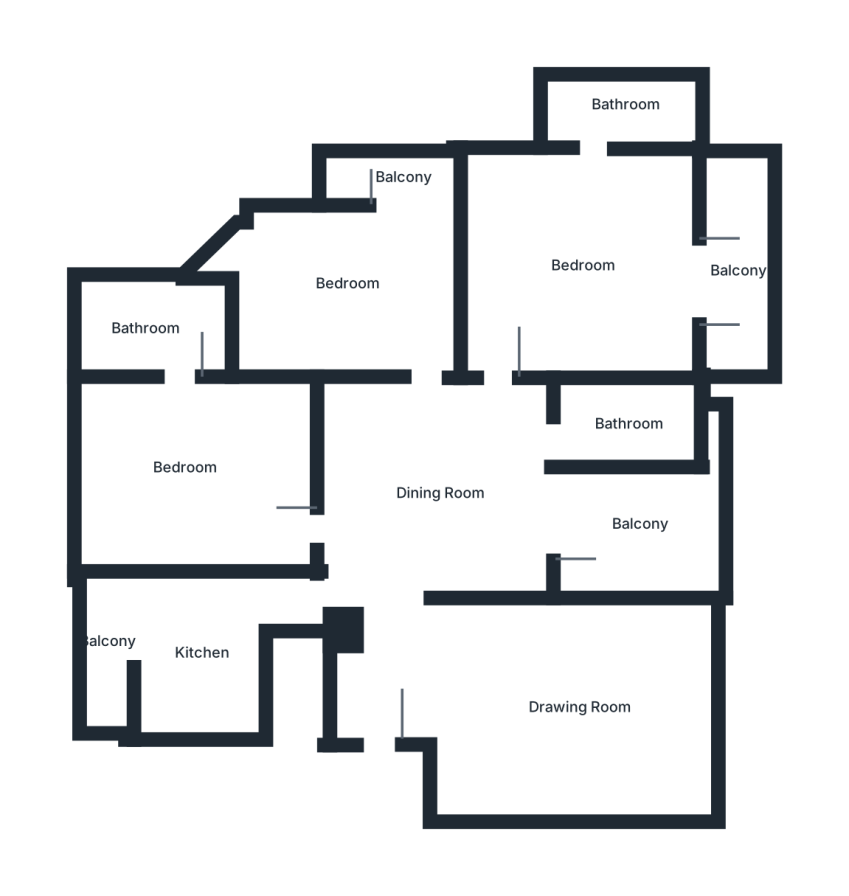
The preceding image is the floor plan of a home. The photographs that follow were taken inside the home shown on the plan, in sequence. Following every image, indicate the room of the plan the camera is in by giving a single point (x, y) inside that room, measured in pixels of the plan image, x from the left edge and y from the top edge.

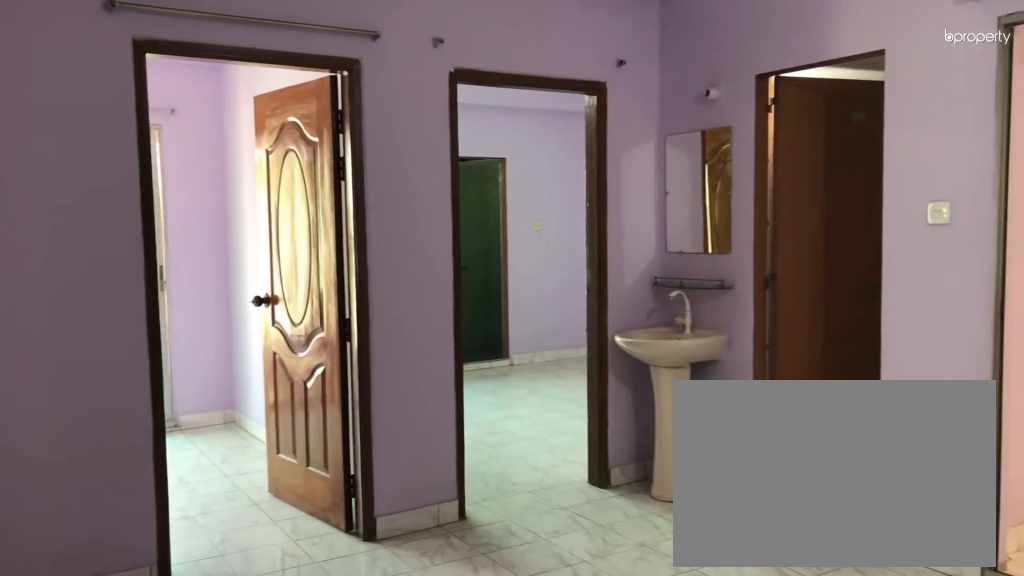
(443, 496)
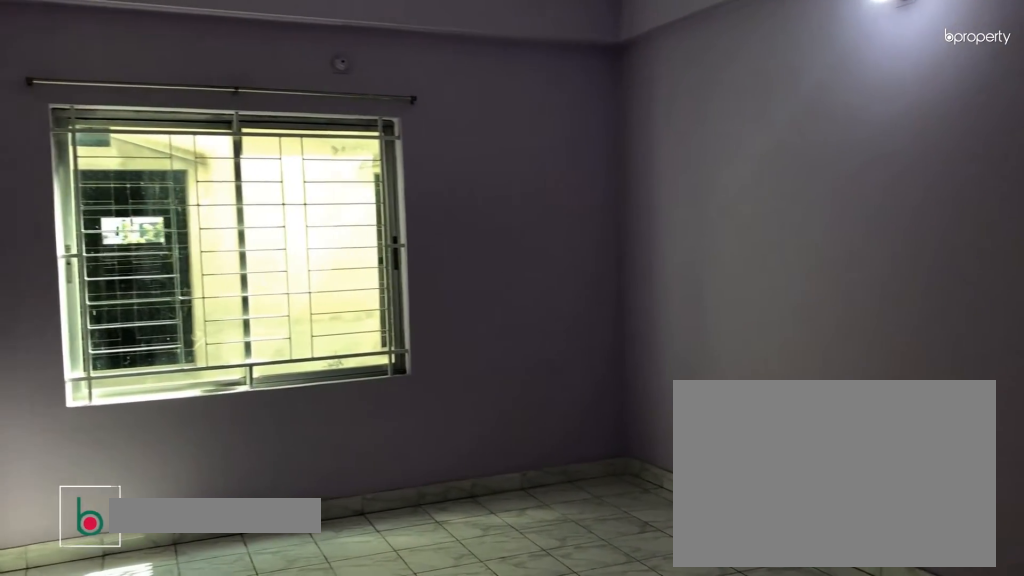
(577, 713)
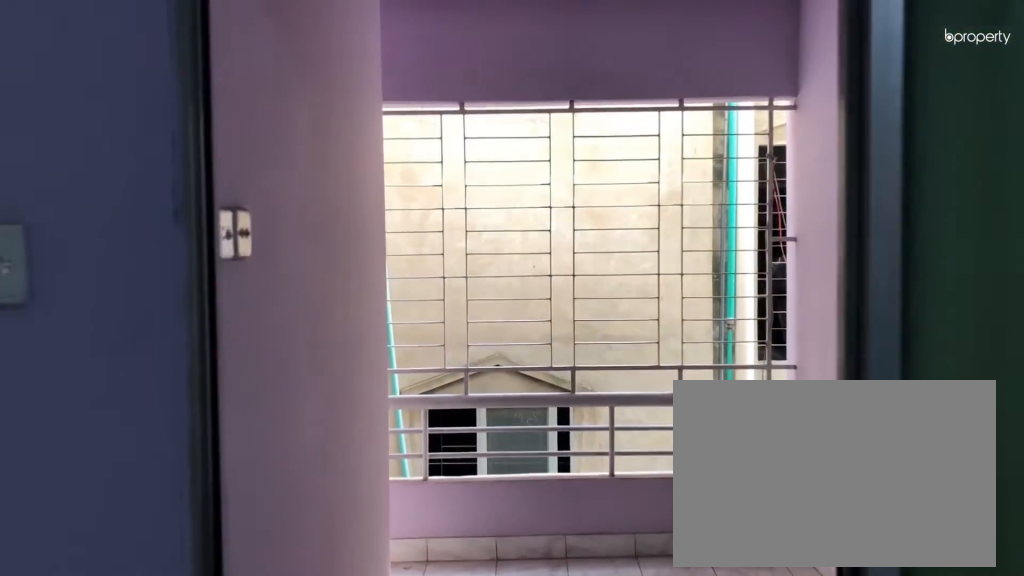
(647, 525)
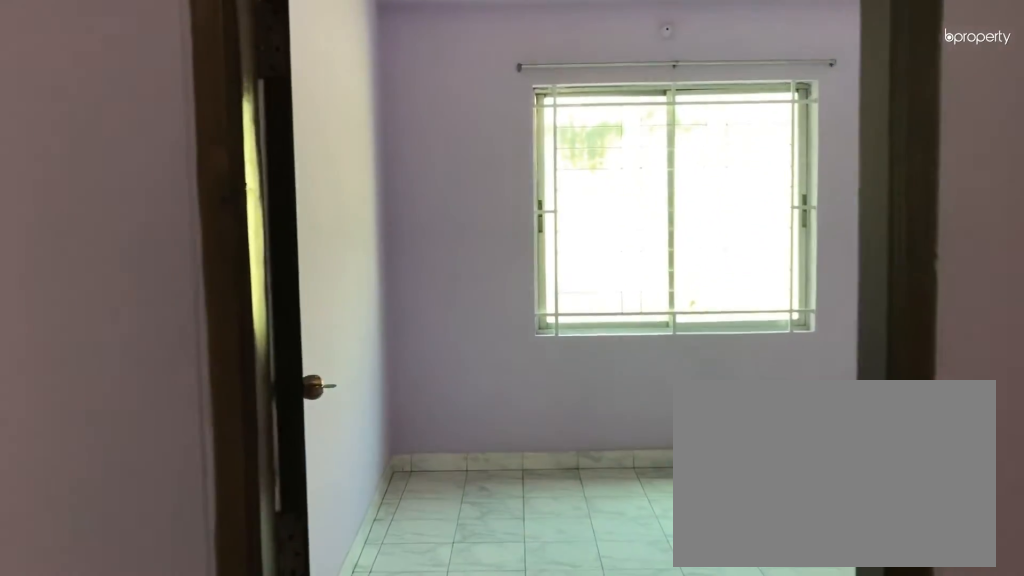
(185, 467)
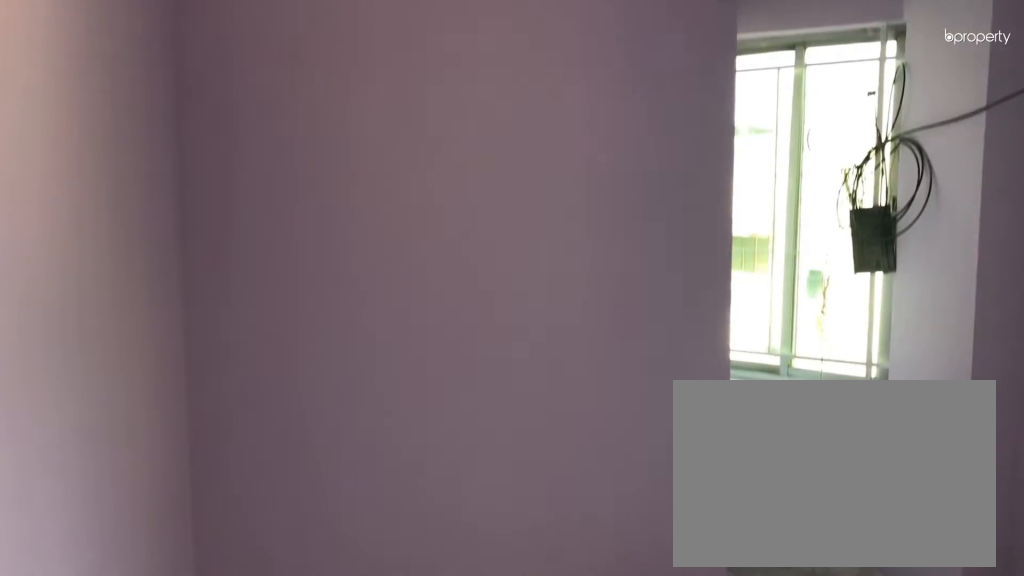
(348, 285)
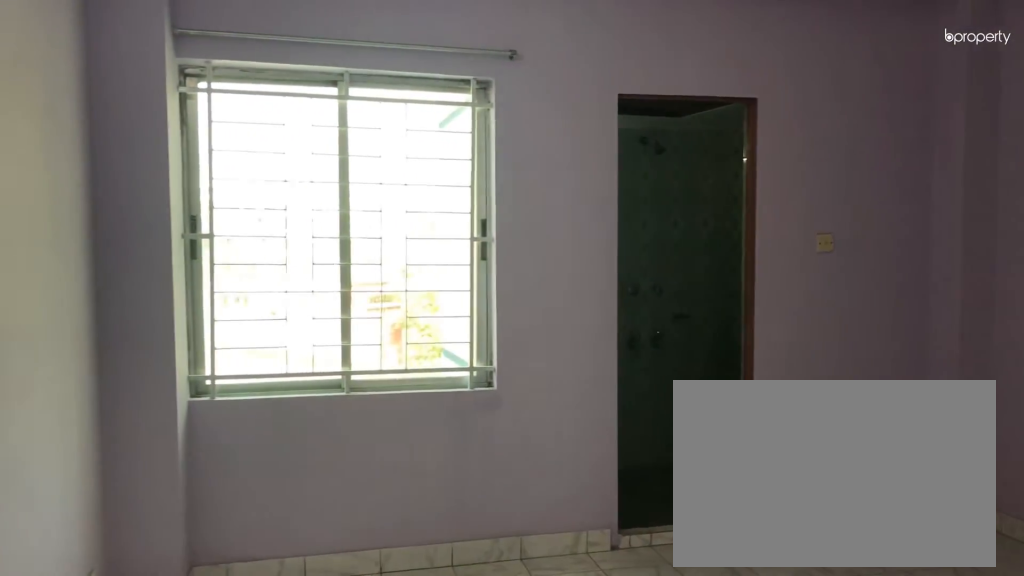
(576, 262)
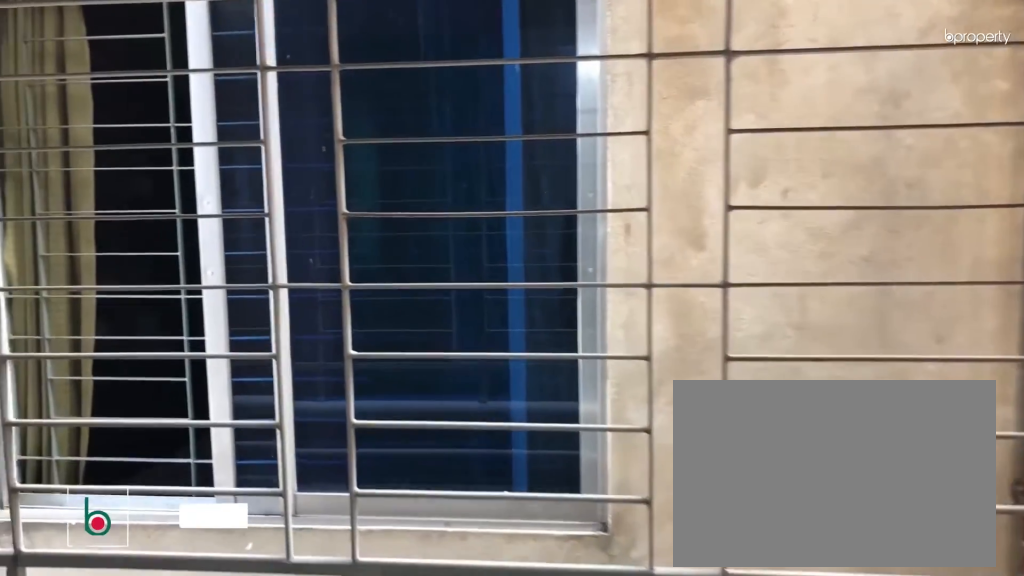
(746, 268)
